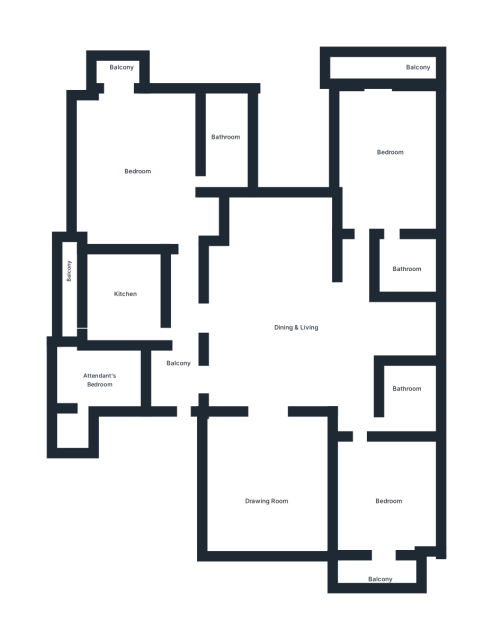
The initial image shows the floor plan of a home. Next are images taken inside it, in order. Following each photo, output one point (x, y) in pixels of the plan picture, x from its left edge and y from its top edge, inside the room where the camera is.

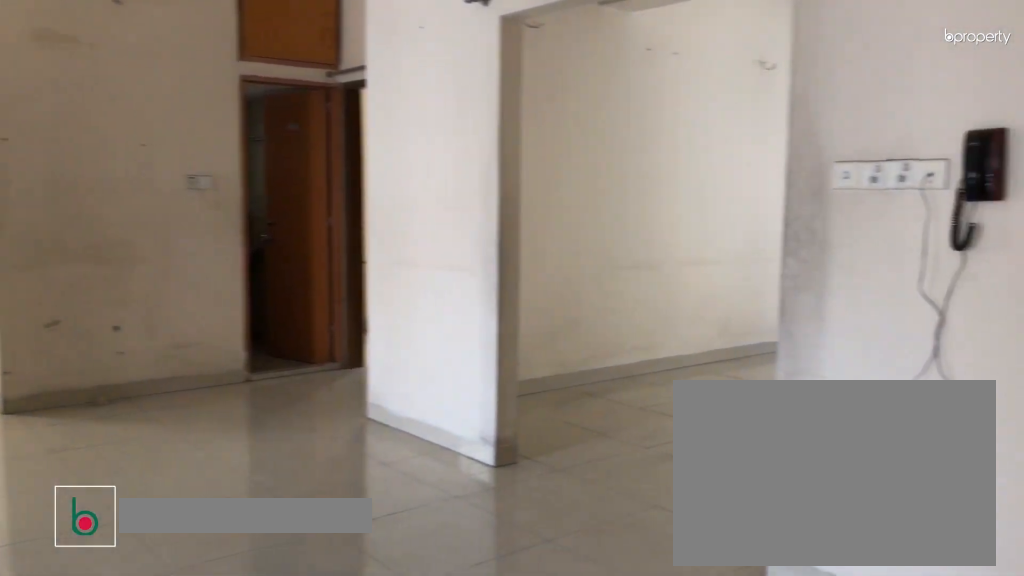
(252, 338)
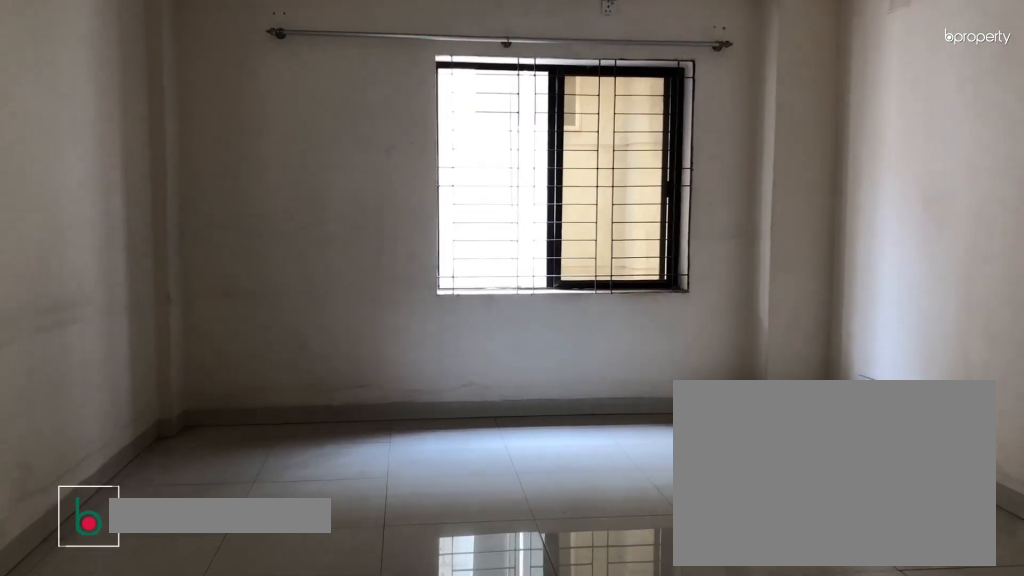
(270, 490)
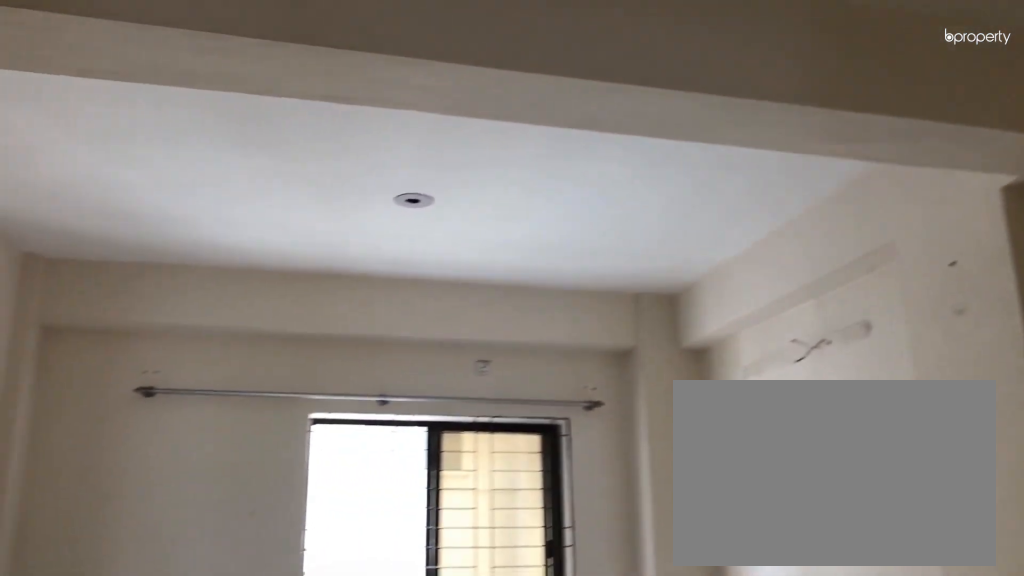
(270, 490)
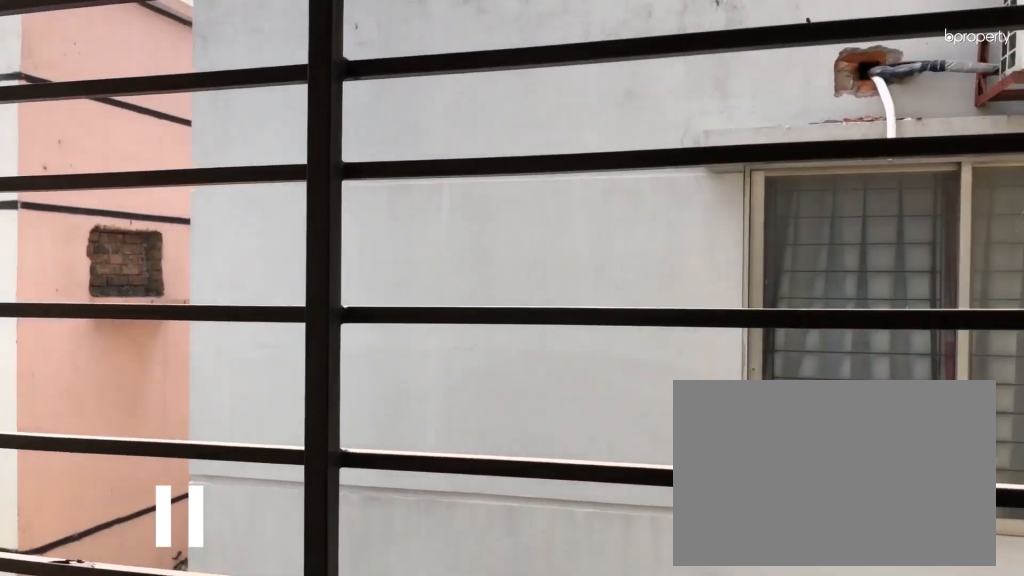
(375, 569)
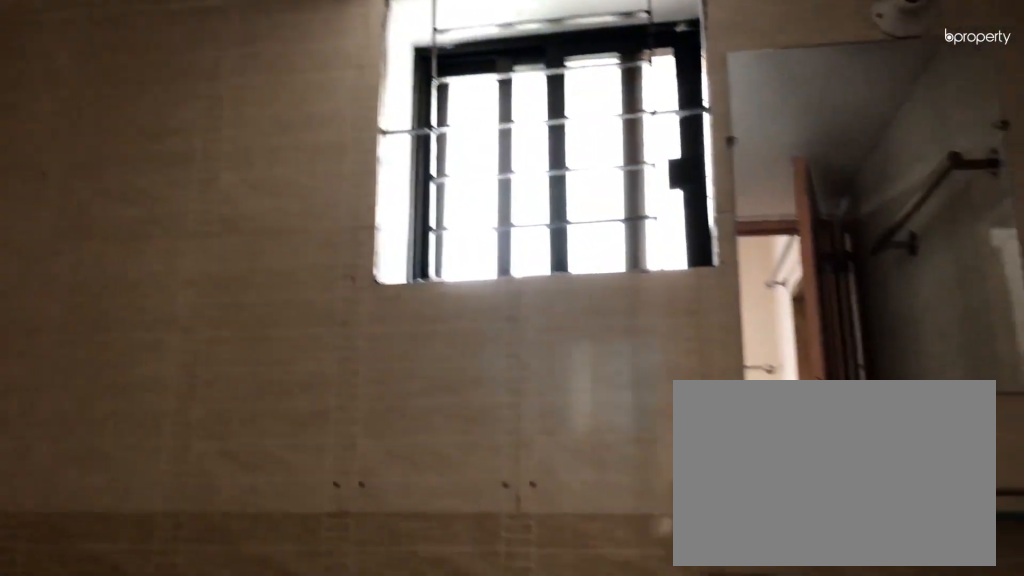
(408, 398)
